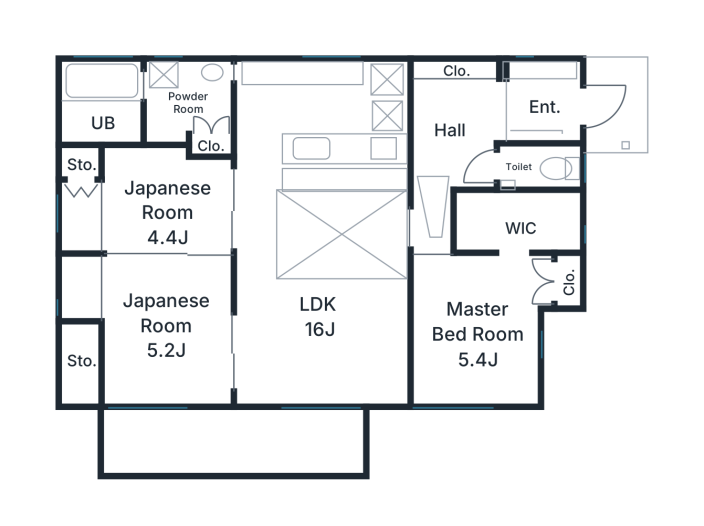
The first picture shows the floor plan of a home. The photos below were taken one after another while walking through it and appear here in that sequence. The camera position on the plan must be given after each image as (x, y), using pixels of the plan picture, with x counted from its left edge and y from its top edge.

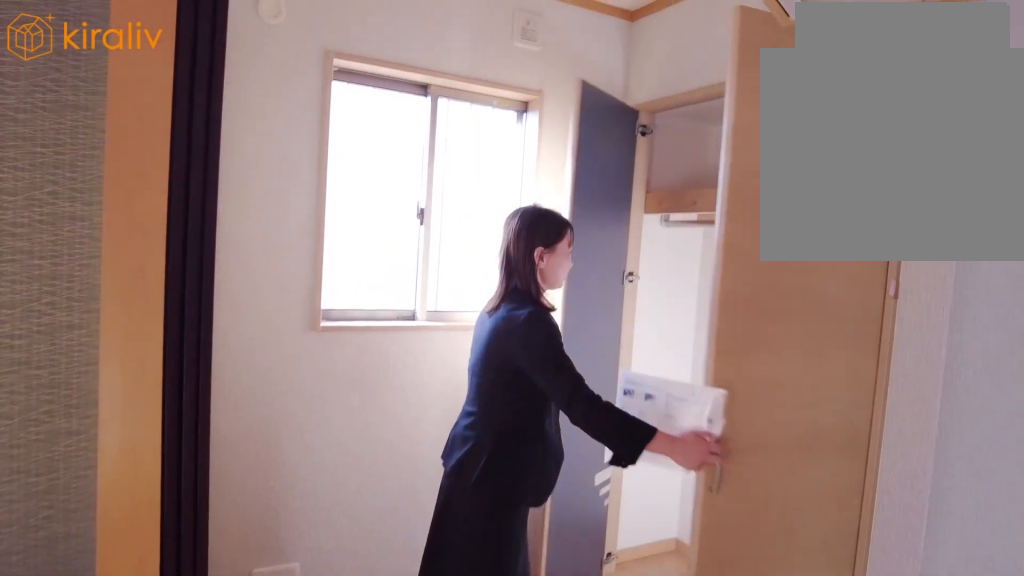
(91, 244)
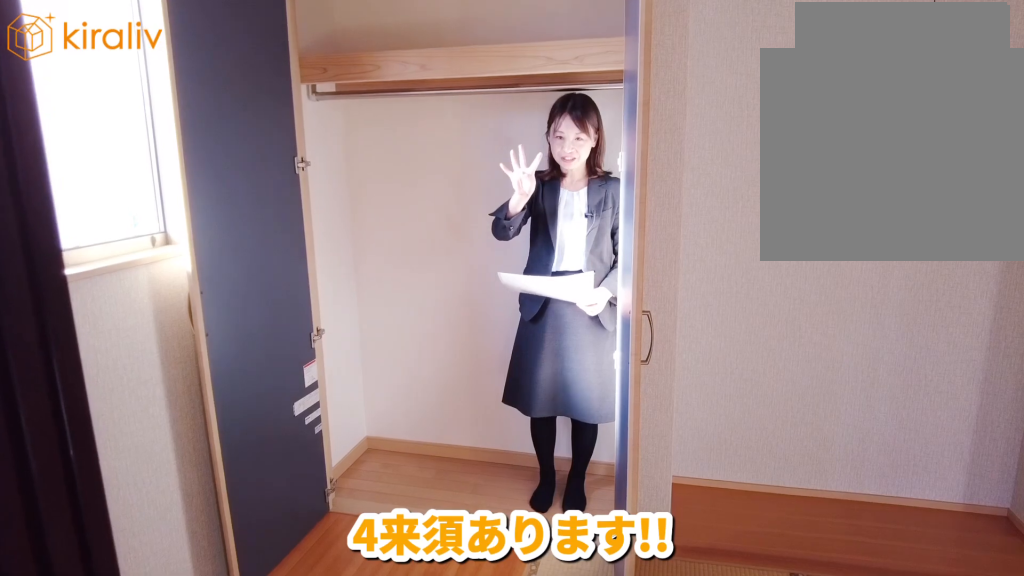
(99, 263)
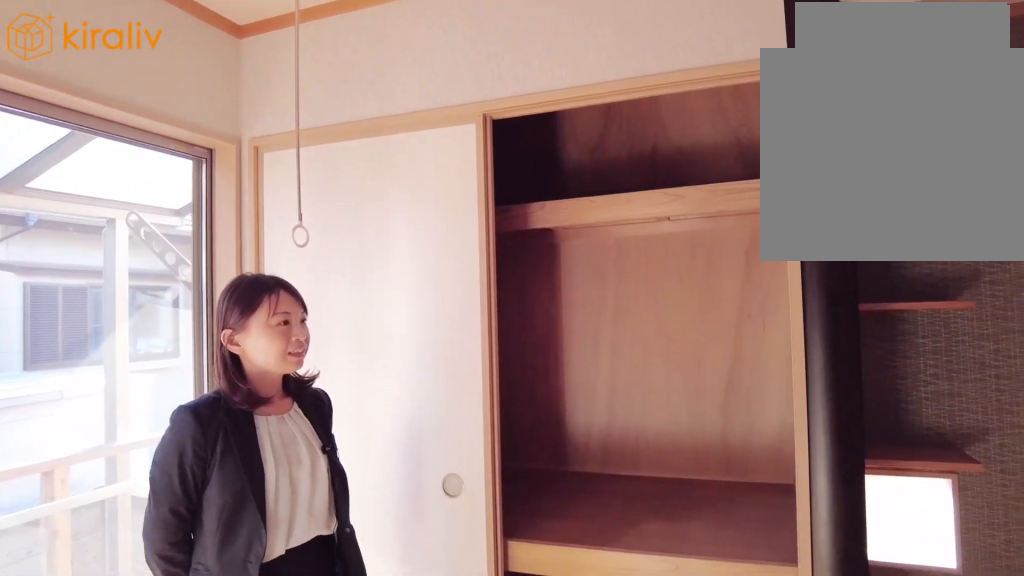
(118, 372)
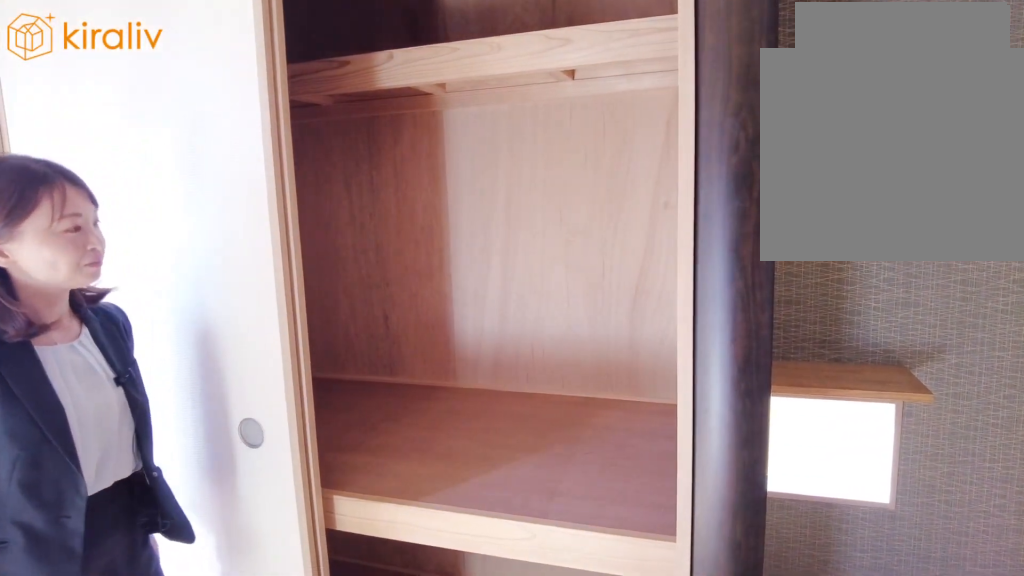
(119, 364)
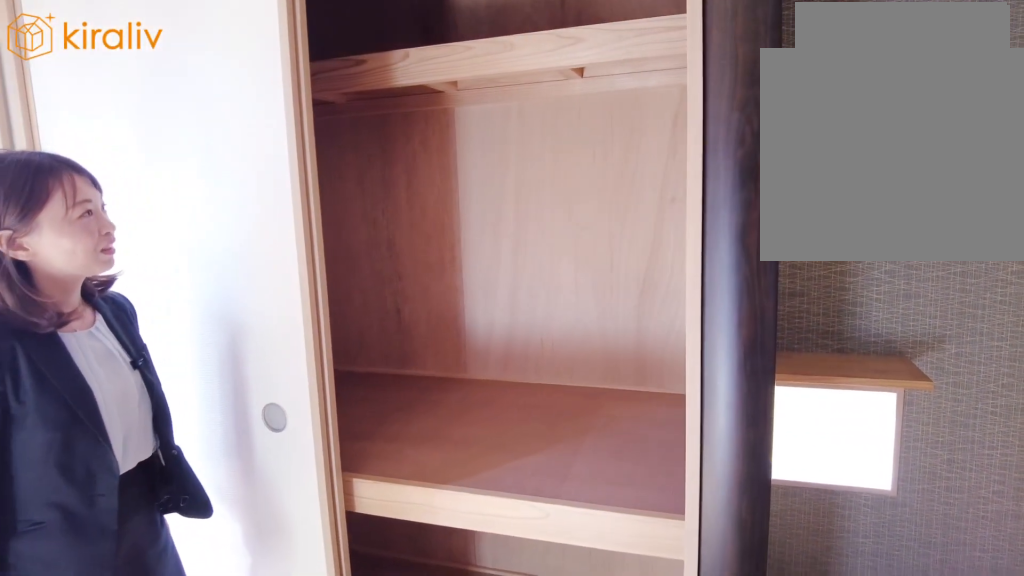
(119, 366)
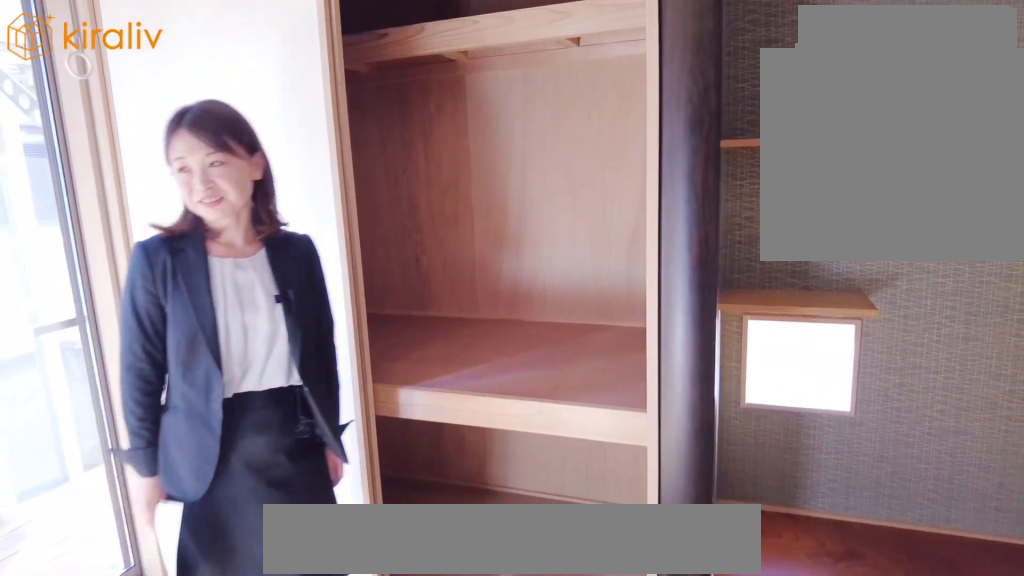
(119, 361)
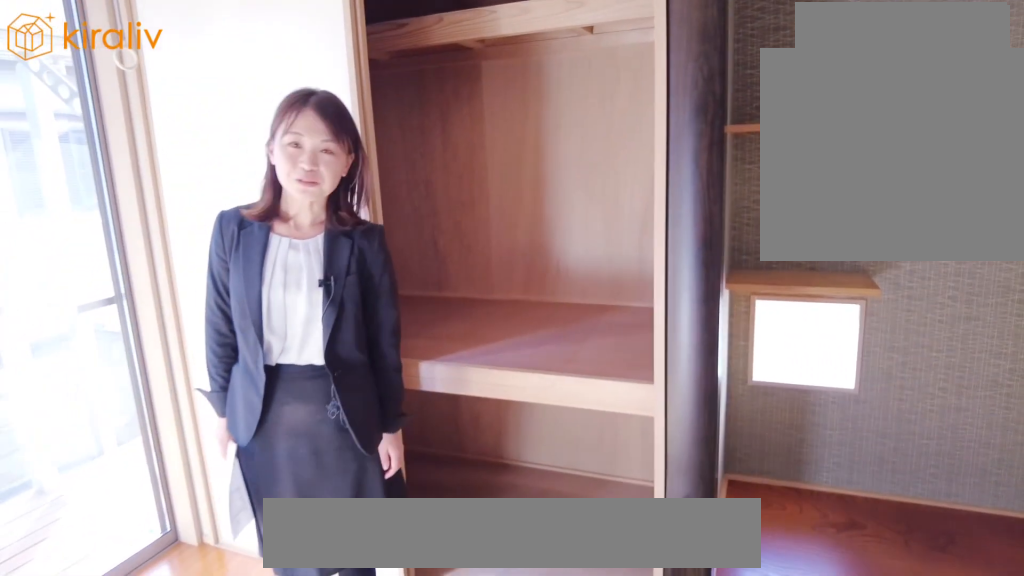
(119, 364)
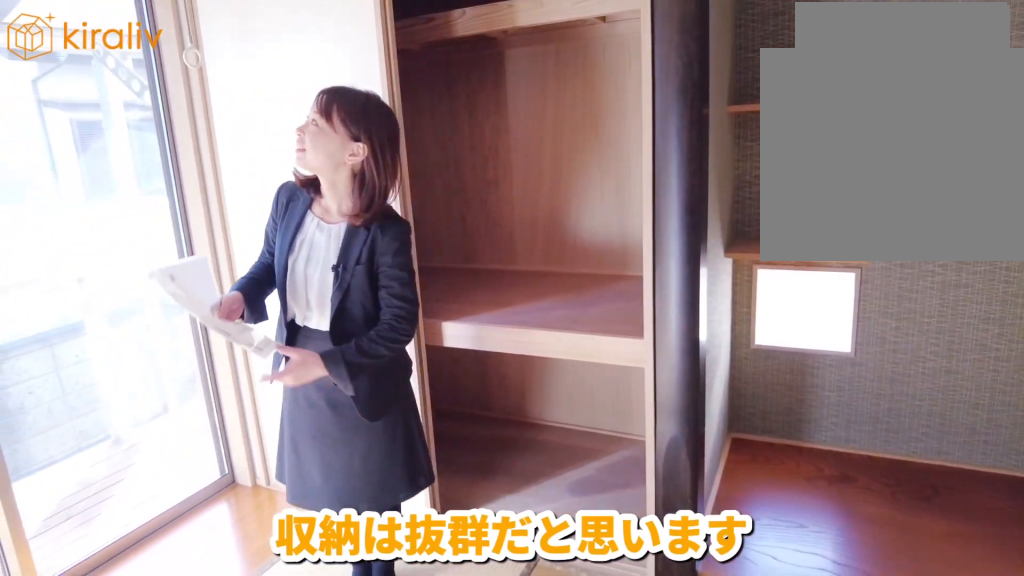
(119, 362)
